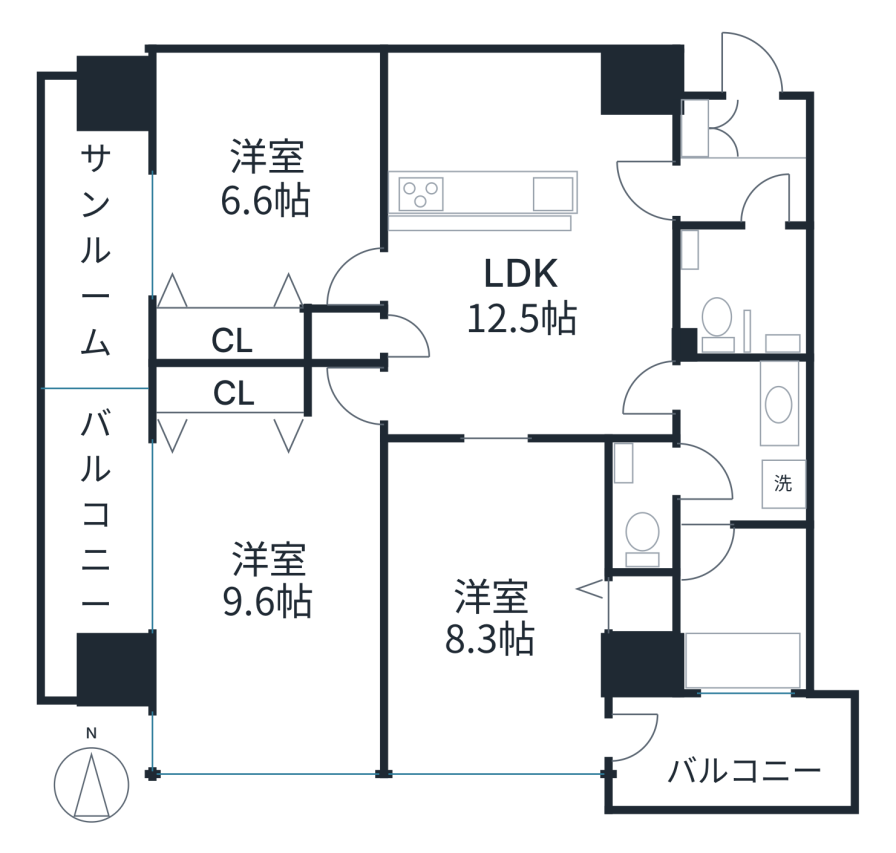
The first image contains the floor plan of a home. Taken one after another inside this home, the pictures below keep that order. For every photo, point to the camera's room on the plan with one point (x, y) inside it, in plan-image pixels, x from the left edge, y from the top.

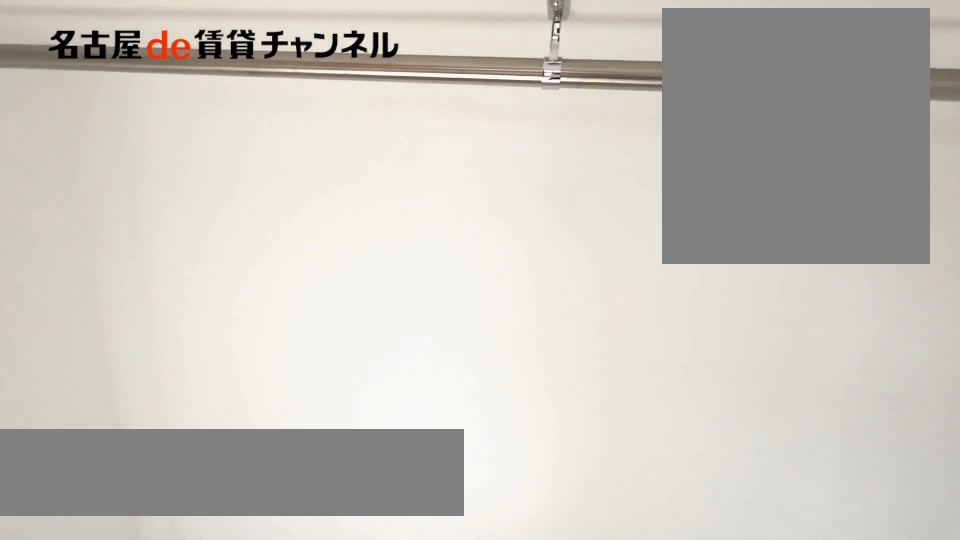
(234, 392)
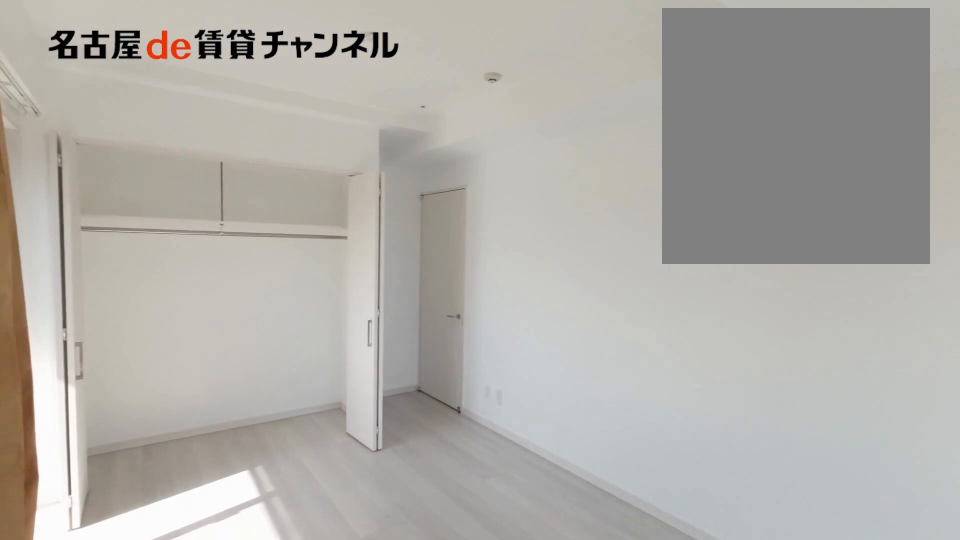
(280, 581)
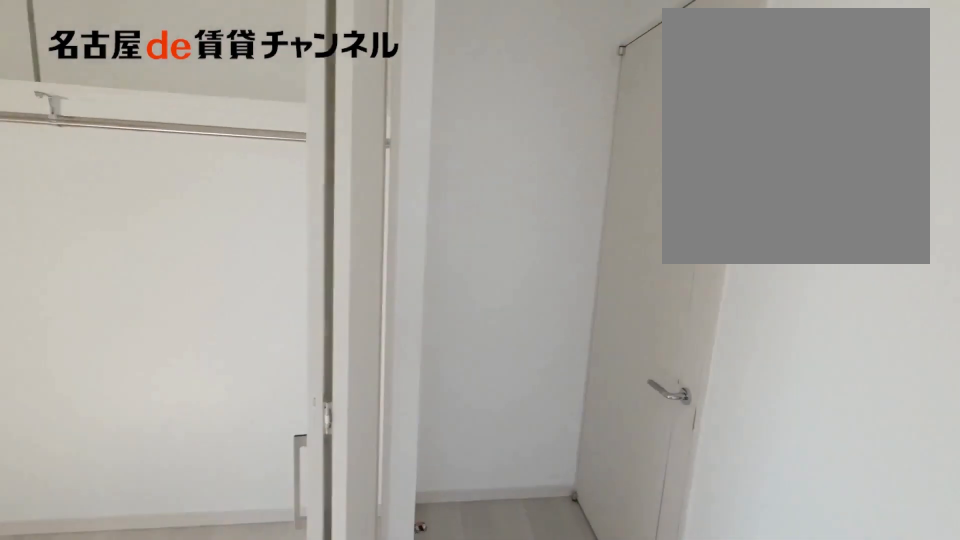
(280, 581)
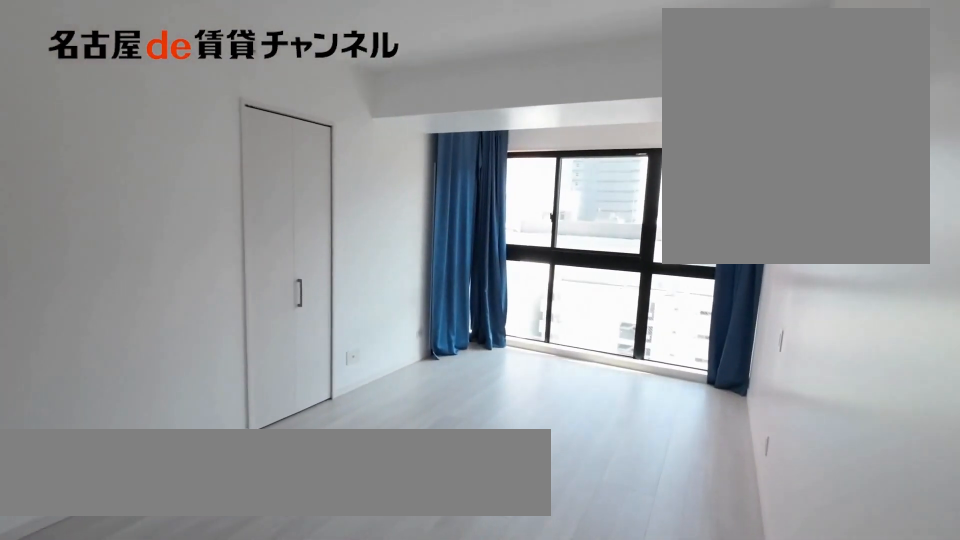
(493, 600)
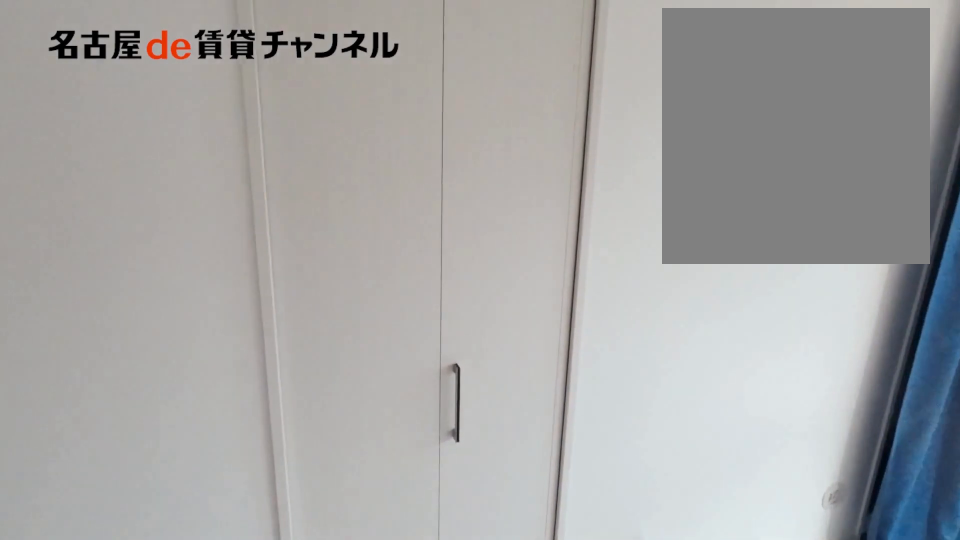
(493, 600)
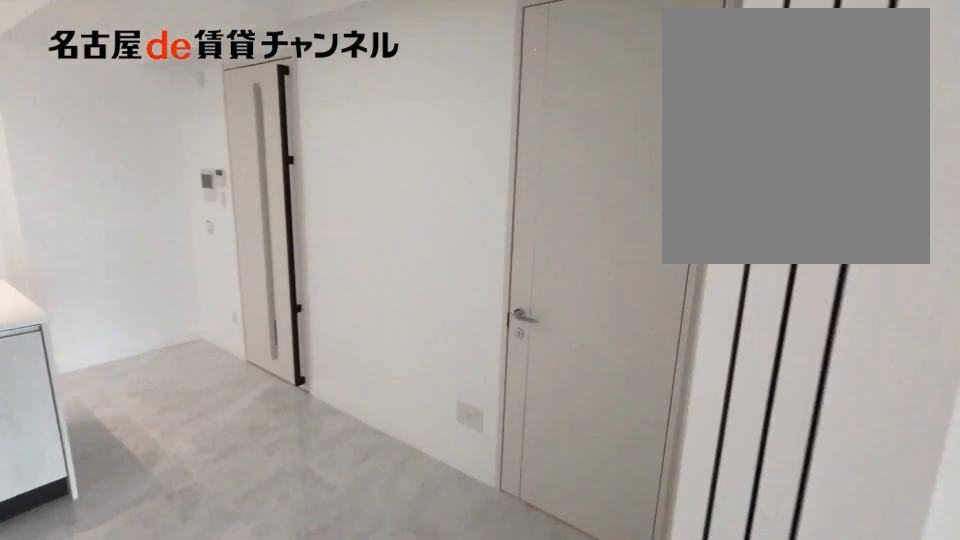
(521, 388)
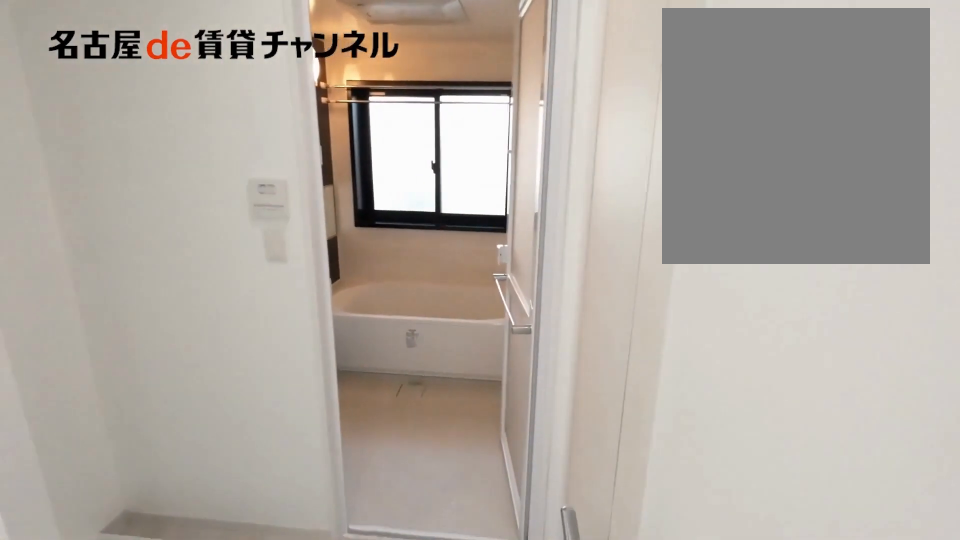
(741, 441)
